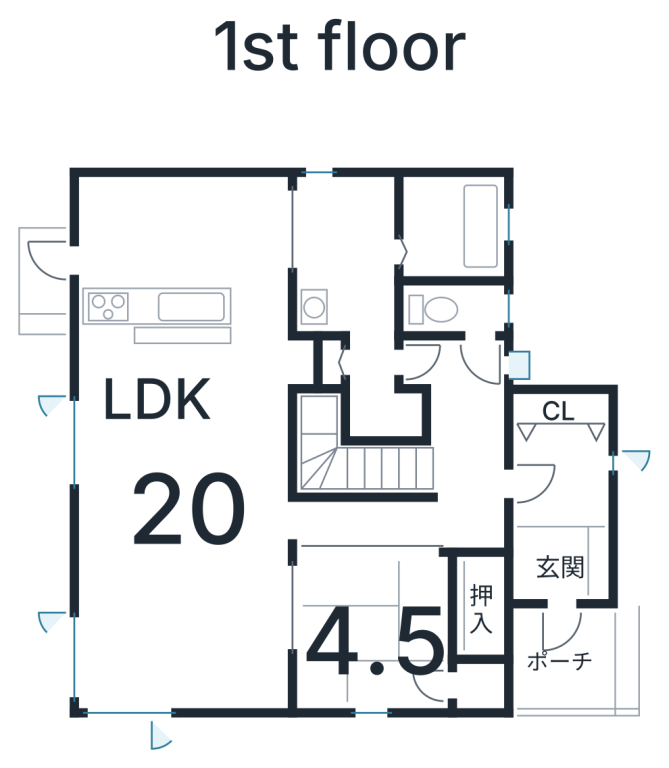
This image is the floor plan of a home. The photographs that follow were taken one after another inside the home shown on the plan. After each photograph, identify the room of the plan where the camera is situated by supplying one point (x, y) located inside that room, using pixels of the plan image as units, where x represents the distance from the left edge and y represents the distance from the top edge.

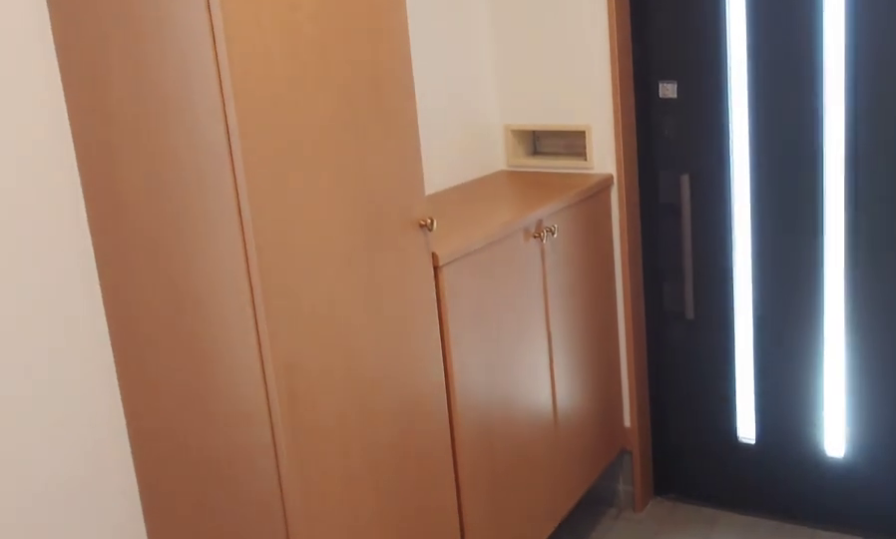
(566, 574)
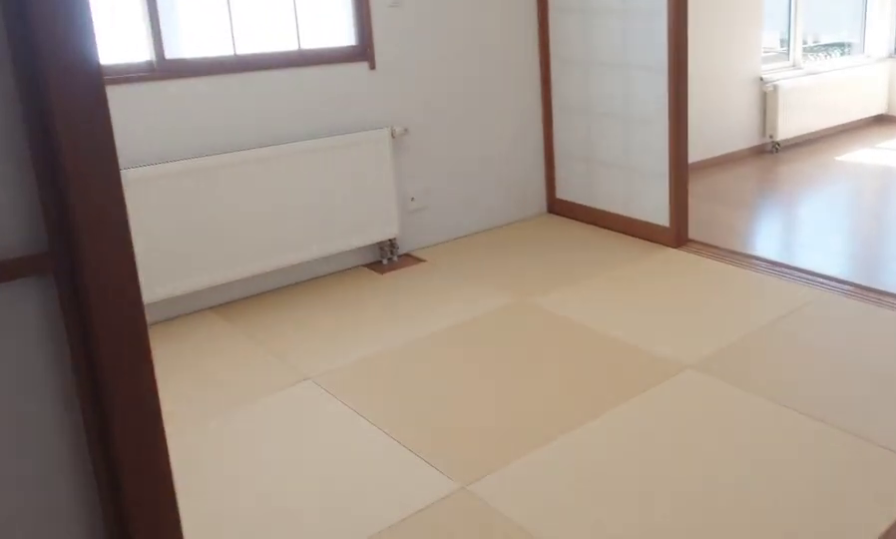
(376, 665)
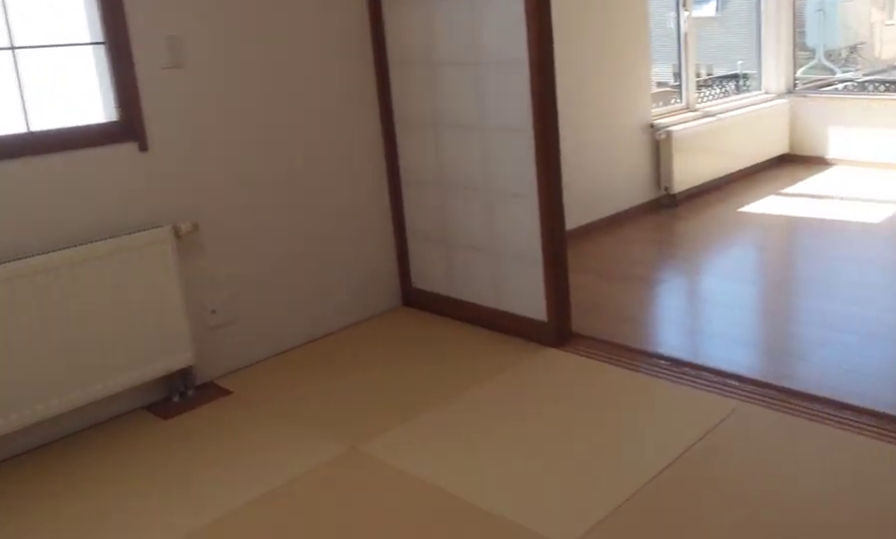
(376, 665)
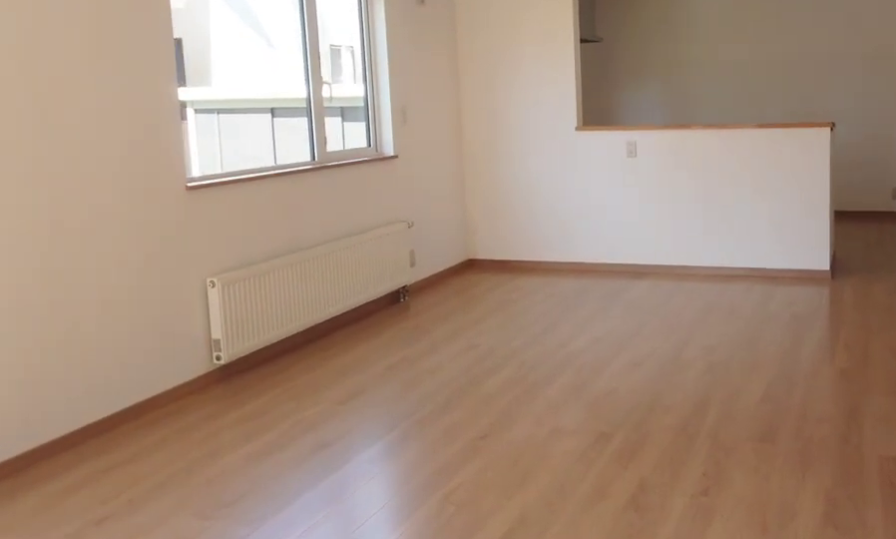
(189, 558)
